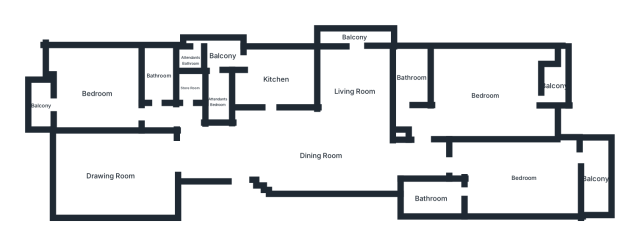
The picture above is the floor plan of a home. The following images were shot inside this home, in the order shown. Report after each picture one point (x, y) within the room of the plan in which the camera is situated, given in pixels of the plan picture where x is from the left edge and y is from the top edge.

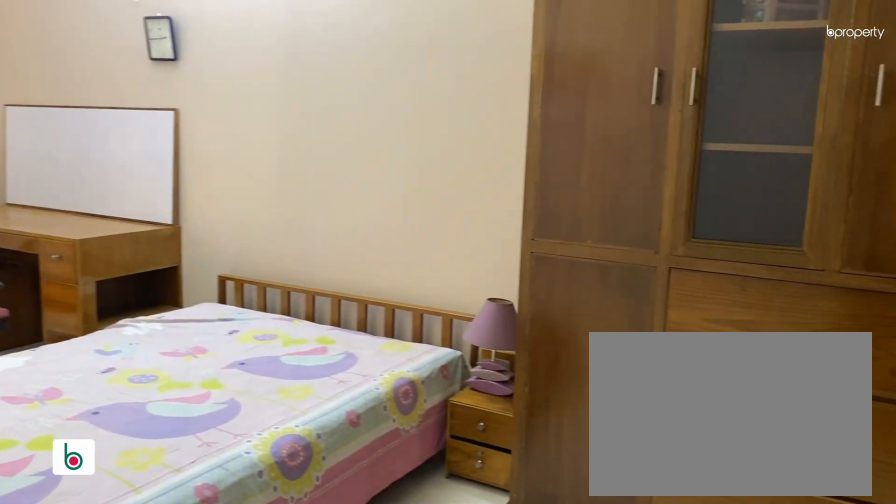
(524, 177)
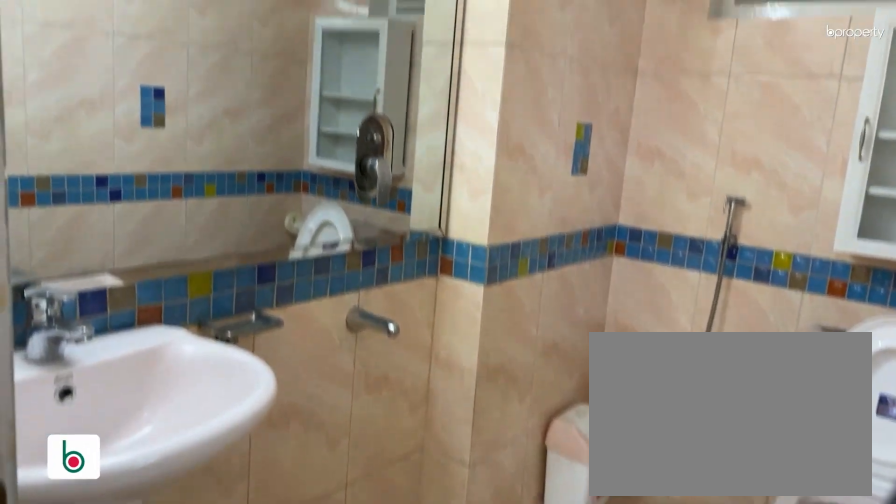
(431, 199)
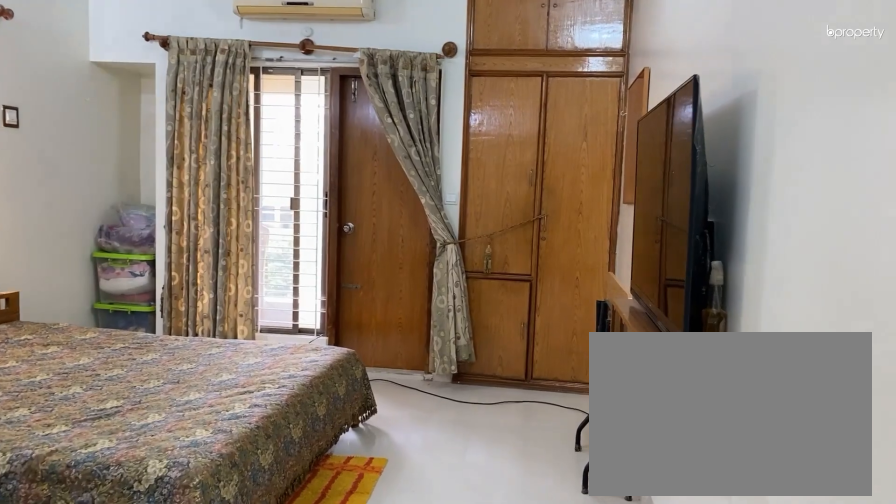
(485, 96)
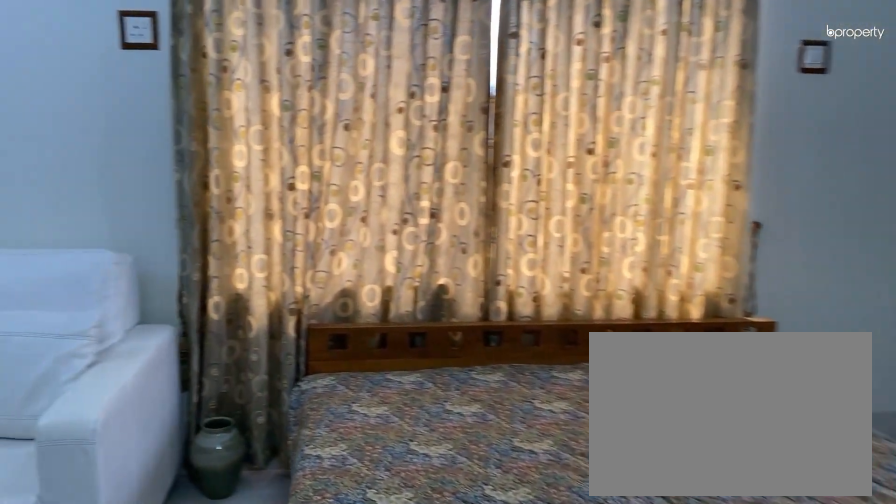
(485, 96)
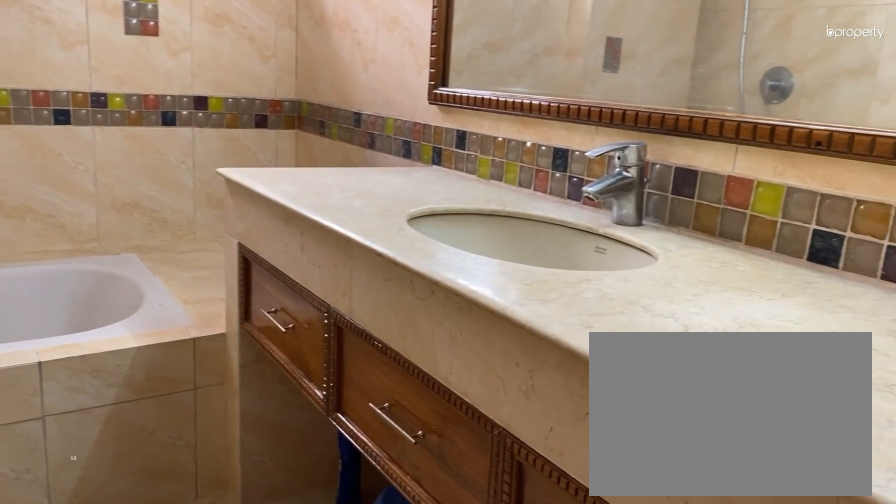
(411, 77)
